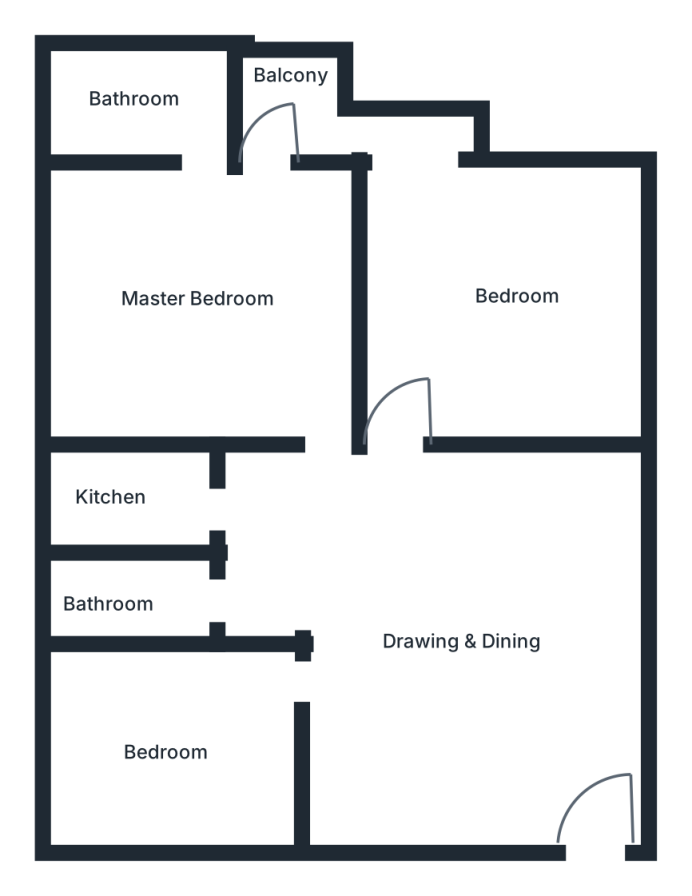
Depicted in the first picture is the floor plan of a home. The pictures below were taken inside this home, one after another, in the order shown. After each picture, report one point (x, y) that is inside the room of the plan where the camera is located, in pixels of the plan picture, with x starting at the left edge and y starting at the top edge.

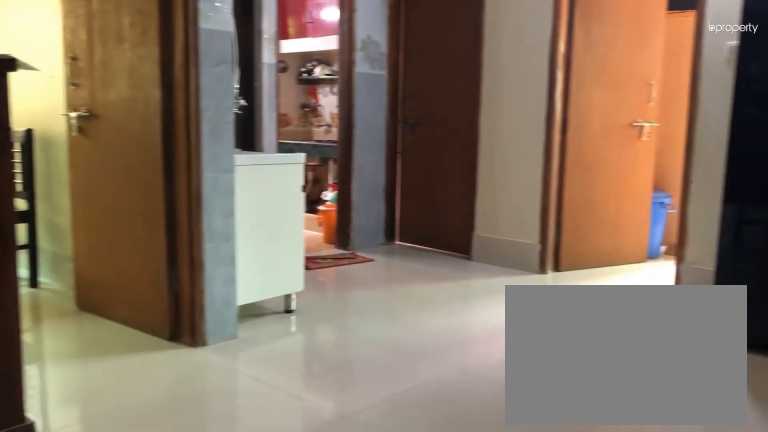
(439, 627)
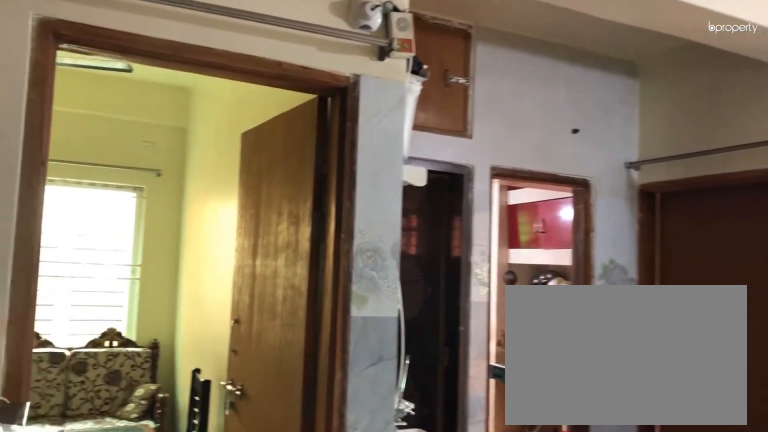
(439, 626)
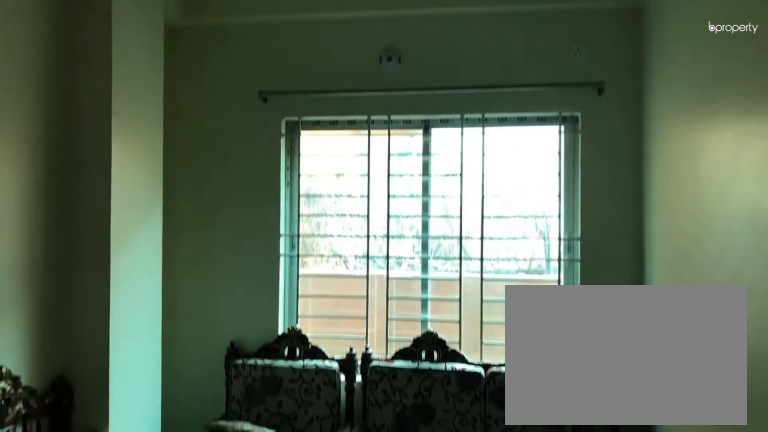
(178, 745)
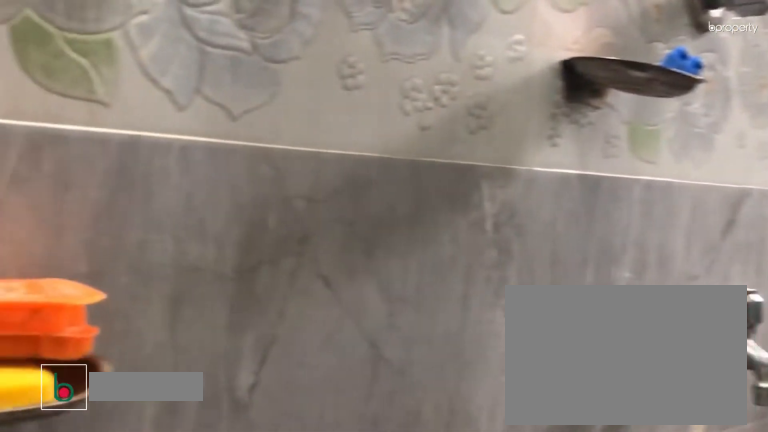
(122, 601)
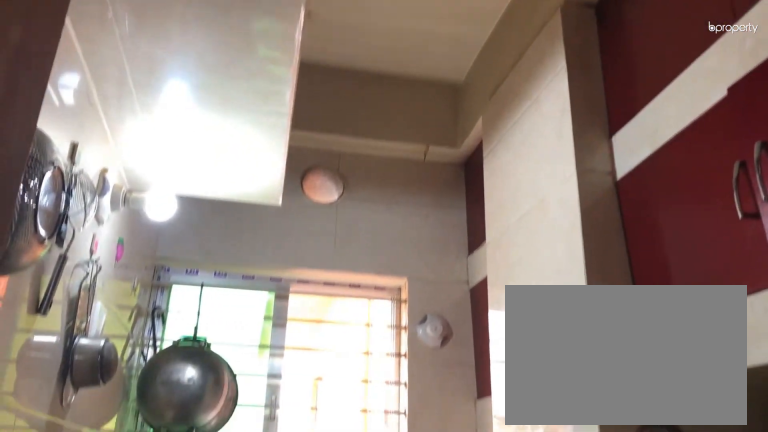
(108, 507)
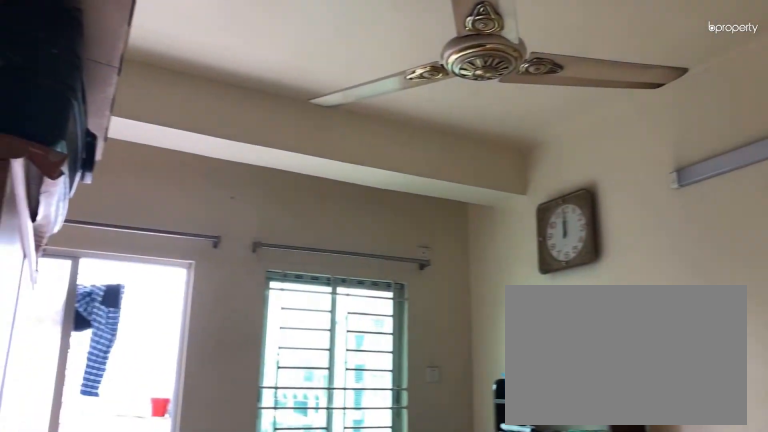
(513, 294)
